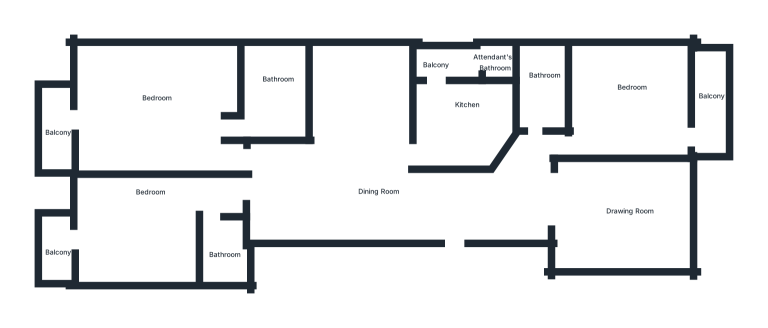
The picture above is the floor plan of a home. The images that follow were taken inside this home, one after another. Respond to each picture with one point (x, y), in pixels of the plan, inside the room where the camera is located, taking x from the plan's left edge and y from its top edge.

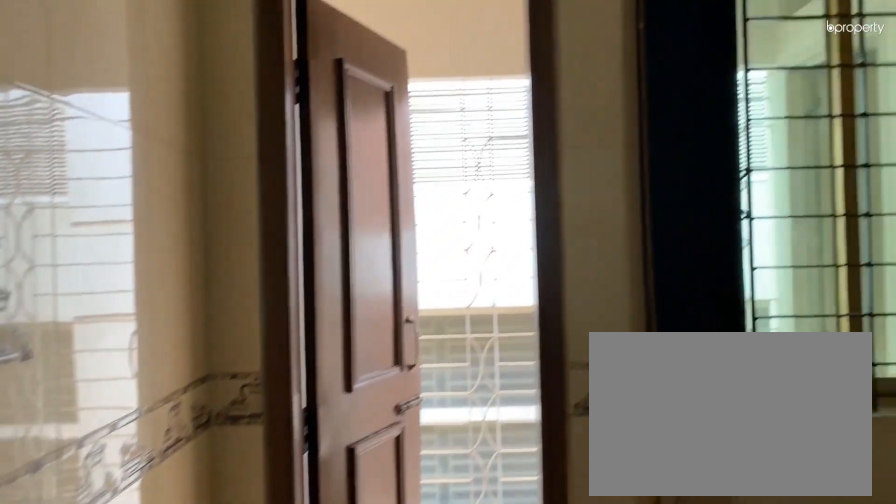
(453, 128)
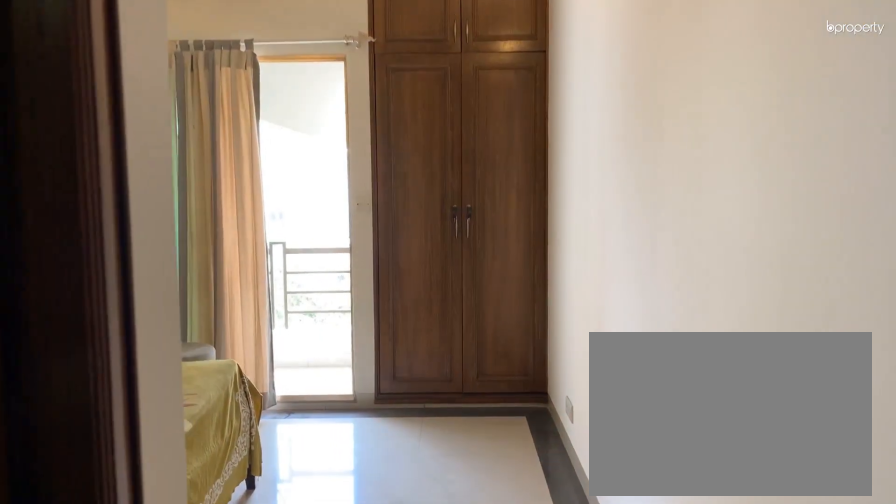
(144, 226)
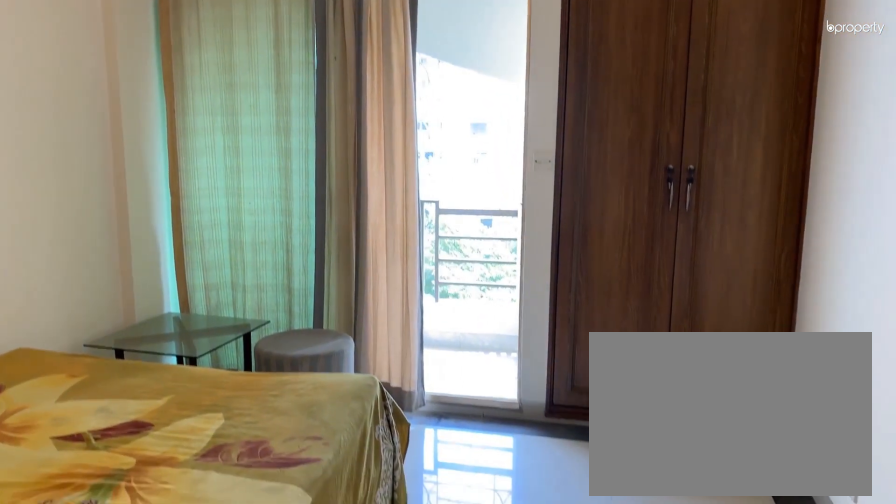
(123, 239)
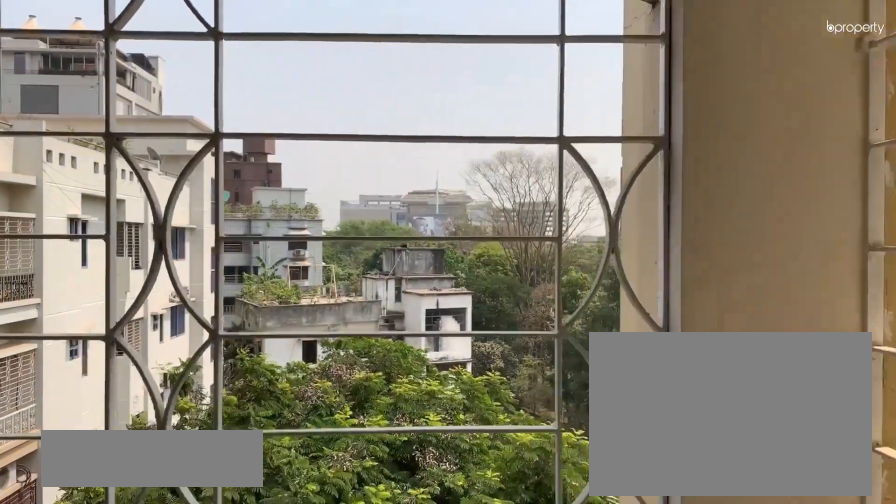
(59, 244)
